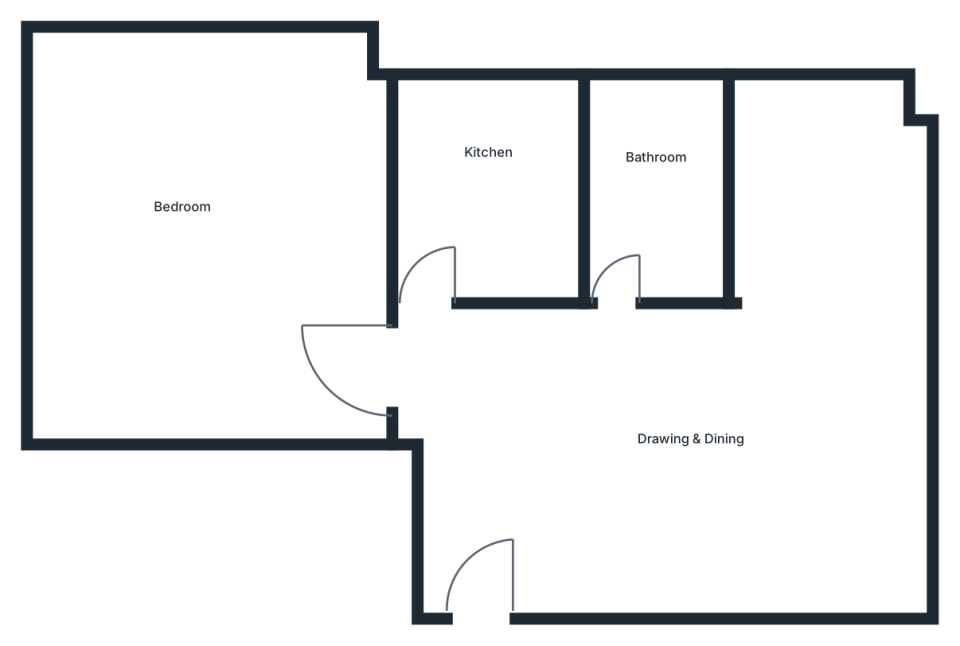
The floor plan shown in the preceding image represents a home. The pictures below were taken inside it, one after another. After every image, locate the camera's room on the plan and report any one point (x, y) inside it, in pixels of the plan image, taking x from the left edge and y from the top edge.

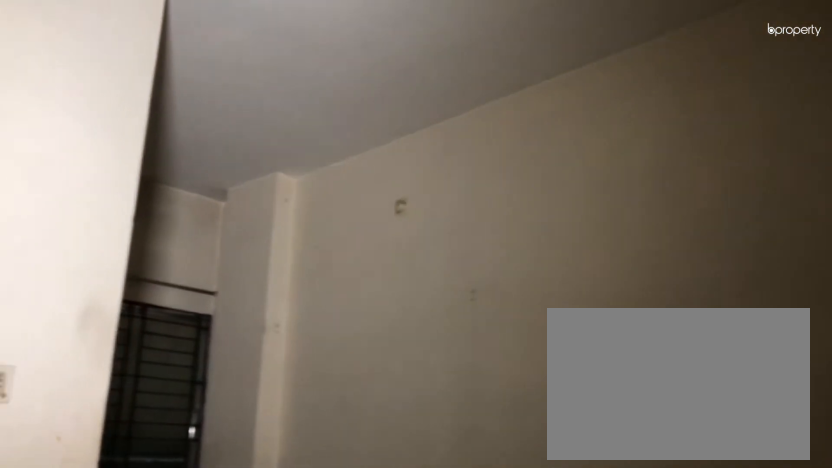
(671, 450)
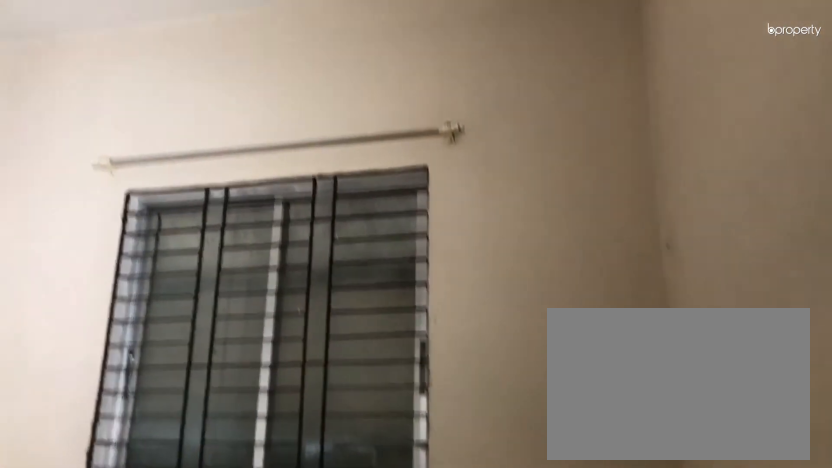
(144, 227)
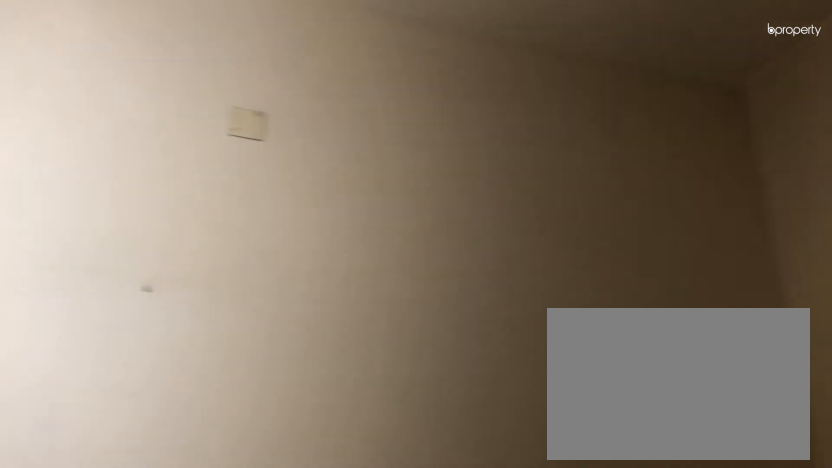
(144, 227)
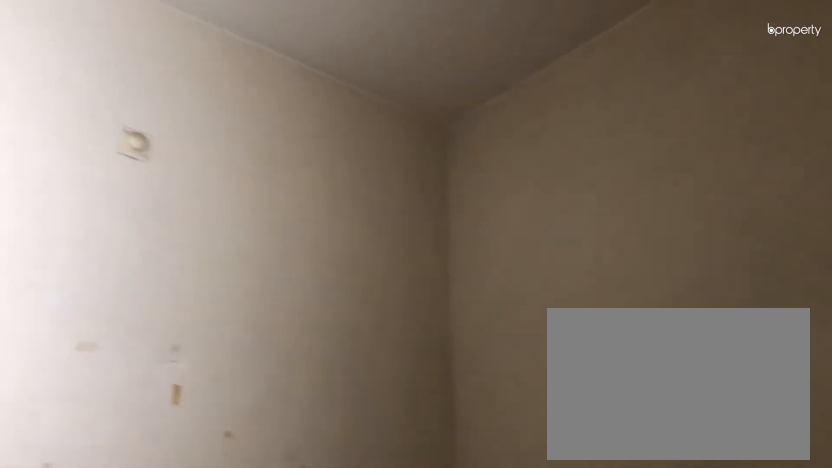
(144, 227)
